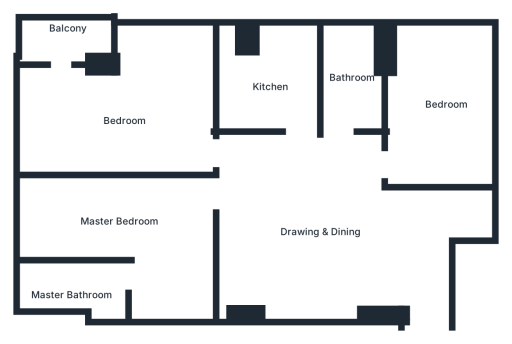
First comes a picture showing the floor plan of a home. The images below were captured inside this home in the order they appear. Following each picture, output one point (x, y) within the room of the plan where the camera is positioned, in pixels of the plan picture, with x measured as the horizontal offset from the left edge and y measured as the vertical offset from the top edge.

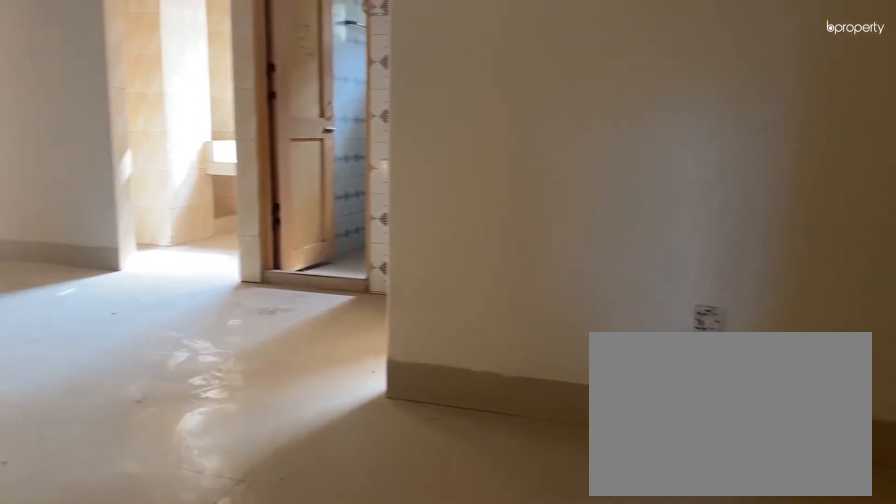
(421, 239)
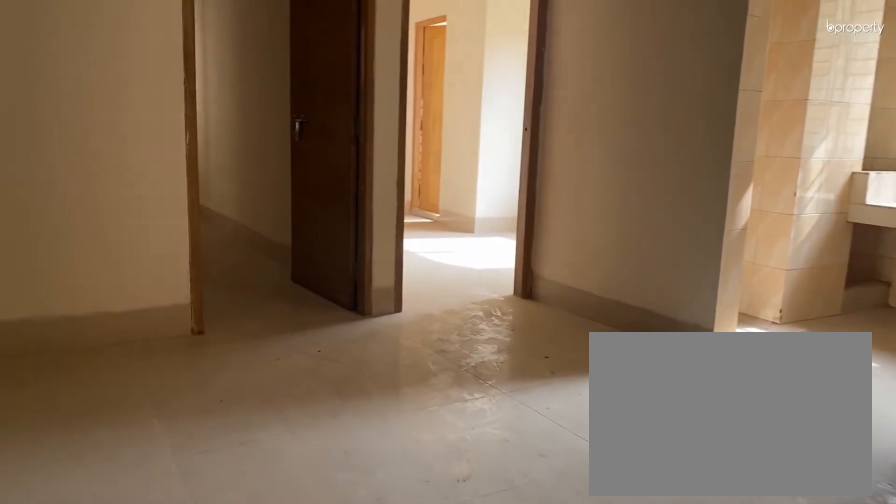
(305, 221)
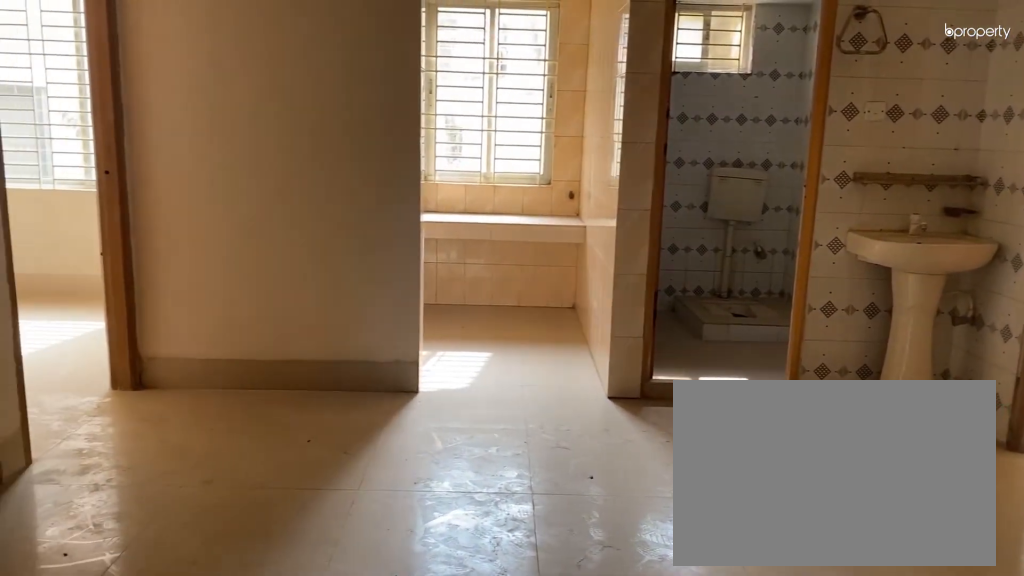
(305, 221)
